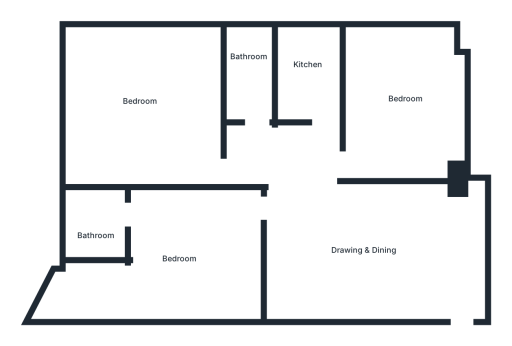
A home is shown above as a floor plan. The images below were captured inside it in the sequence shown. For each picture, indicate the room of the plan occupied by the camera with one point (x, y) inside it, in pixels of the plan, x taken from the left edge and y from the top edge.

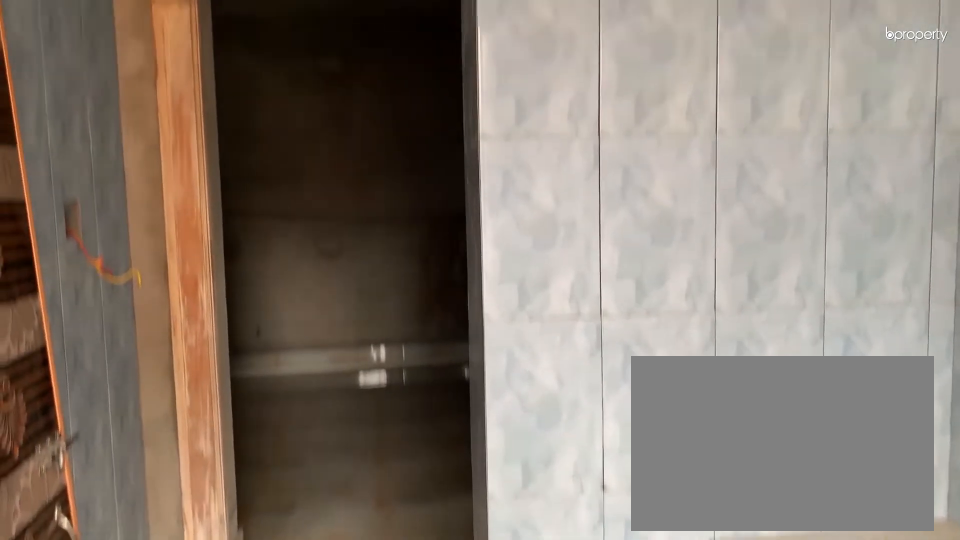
(302, 70)
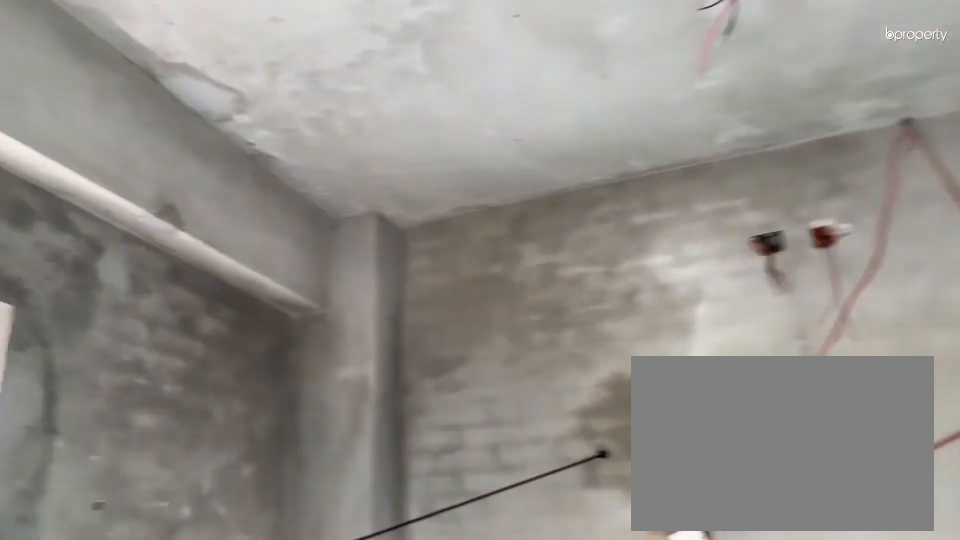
(140, 98)
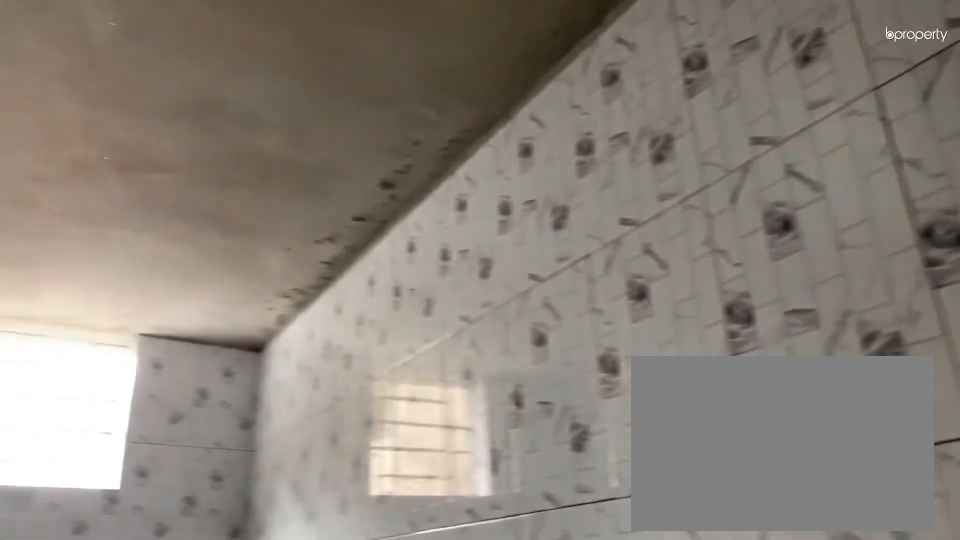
(248, 64)
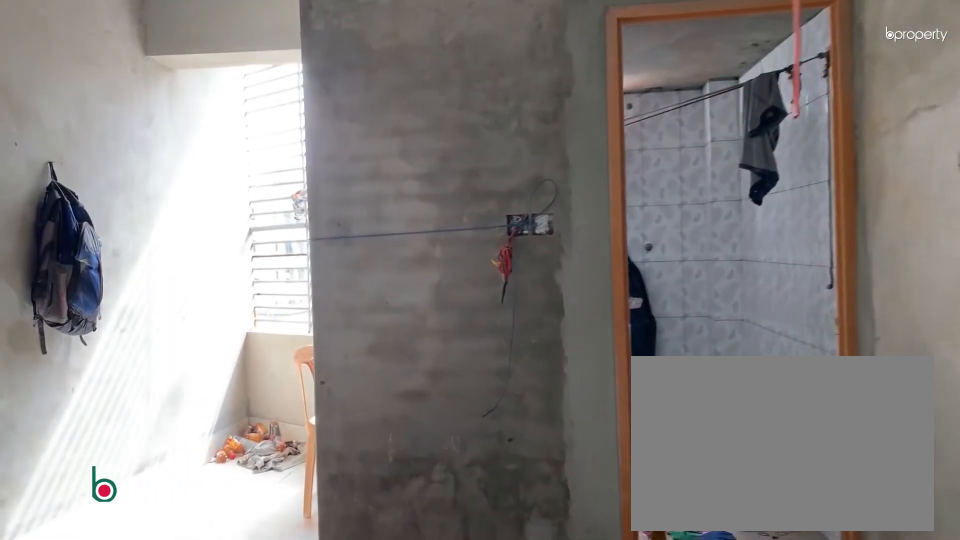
(186, 251)
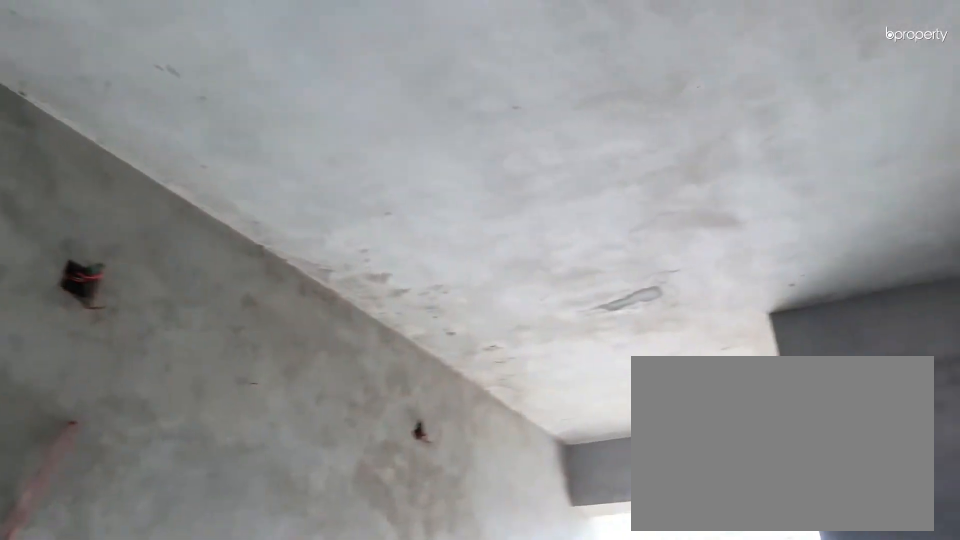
(186, 251)
